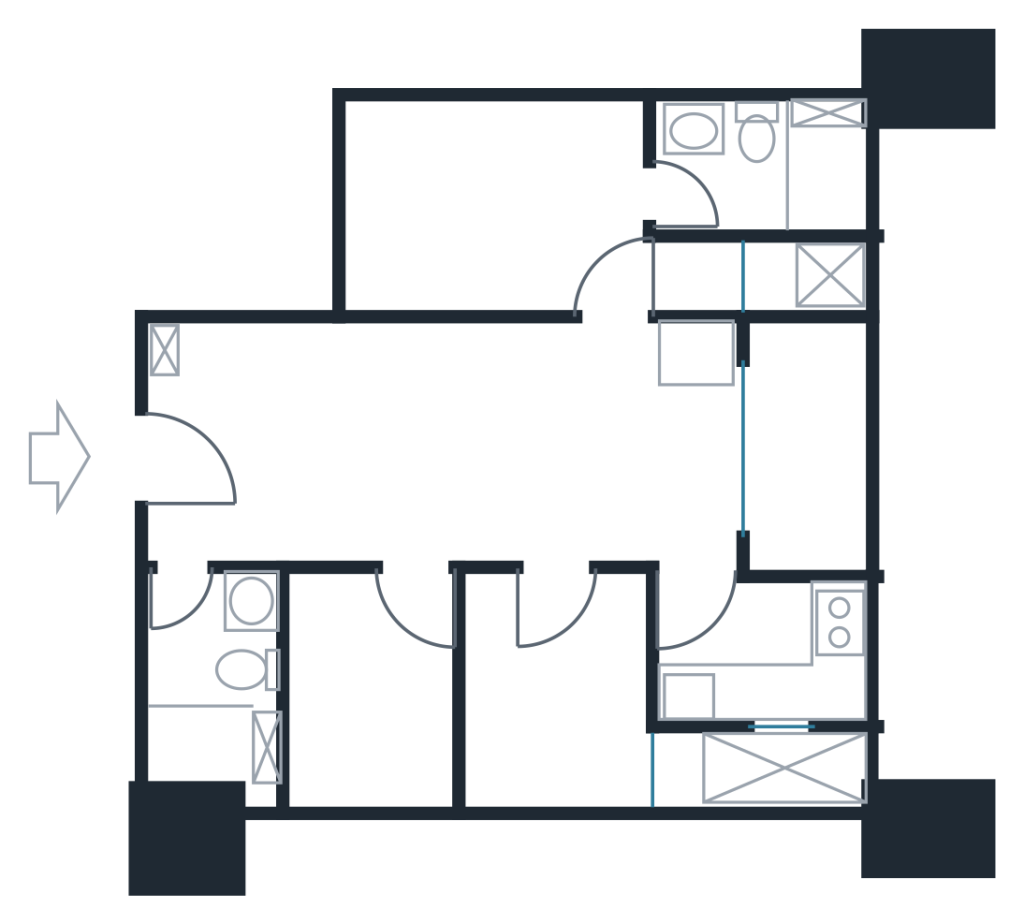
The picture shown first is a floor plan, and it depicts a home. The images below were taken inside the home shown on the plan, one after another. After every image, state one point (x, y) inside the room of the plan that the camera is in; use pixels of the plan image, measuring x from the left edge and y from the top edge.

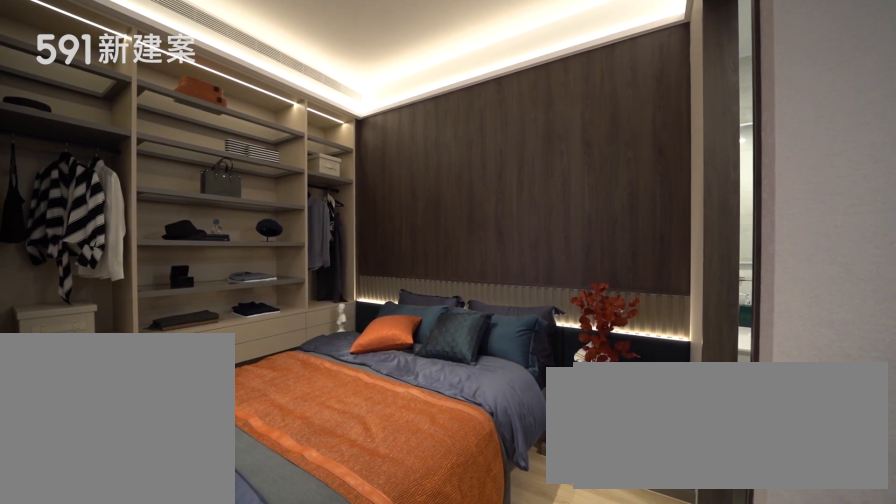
(512, 210)
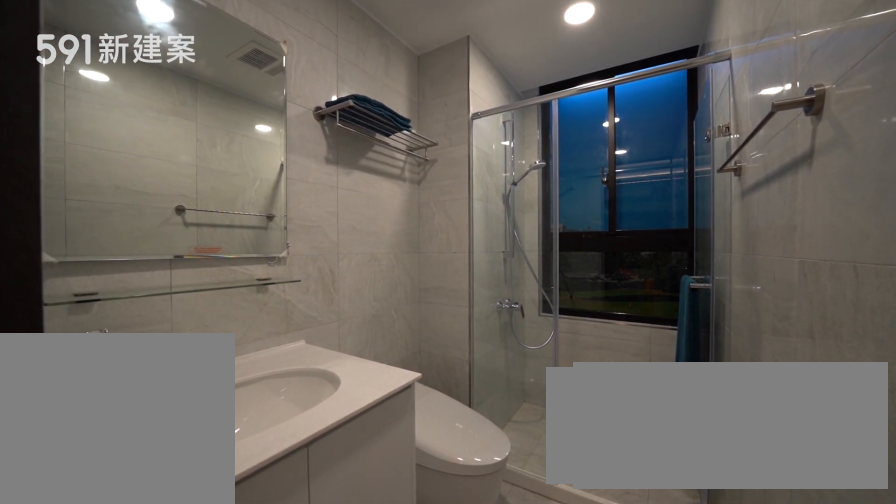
(762, 165)
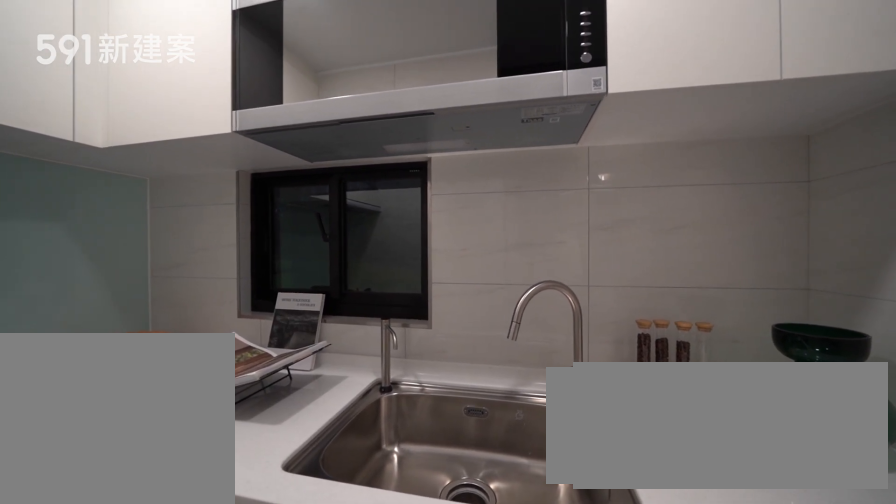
(764, 654)
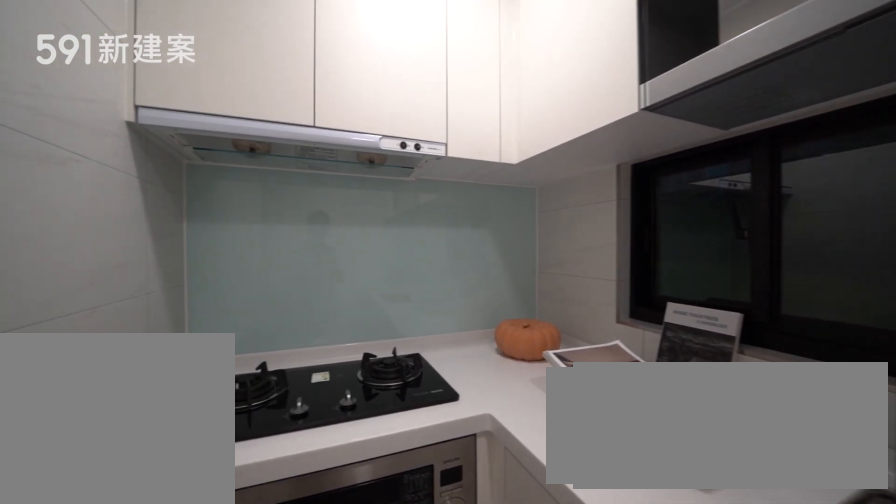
(764, 654)
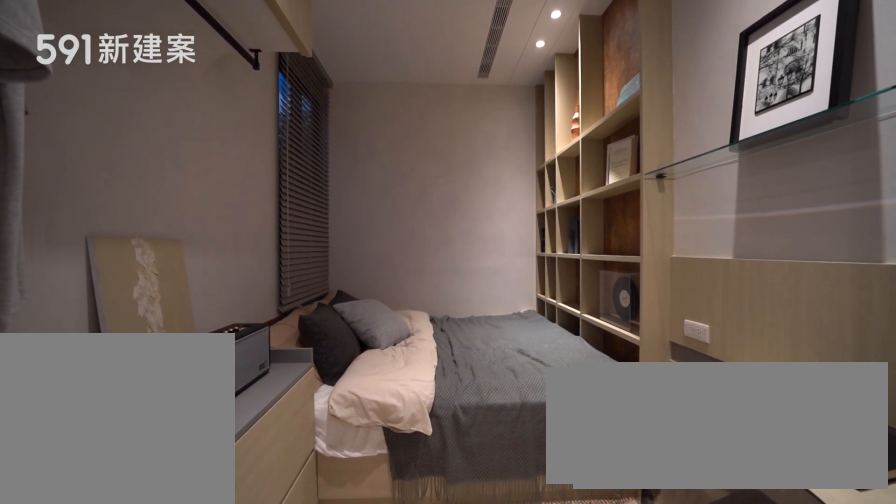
(554, 696)
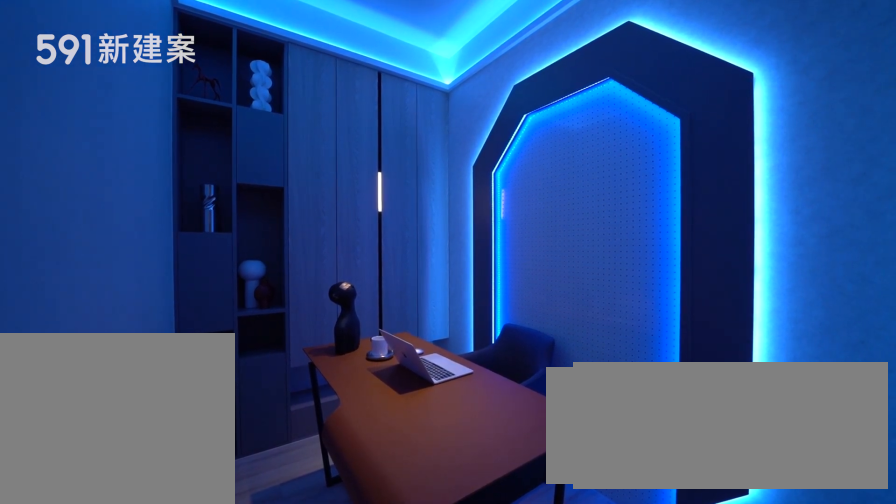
(366, 690)
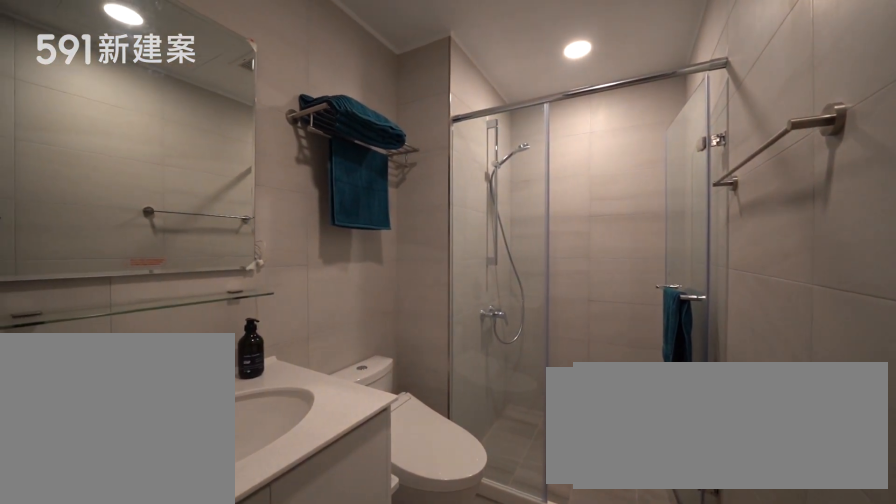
(212, 673)
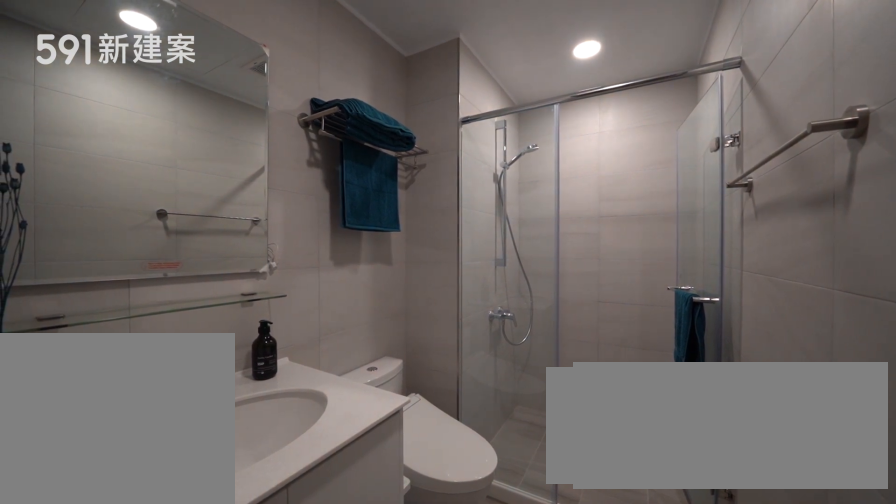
(212, 673)
